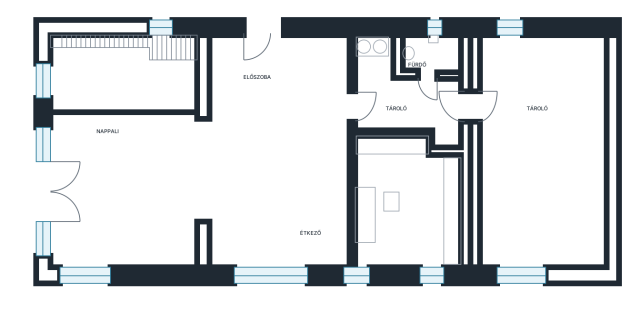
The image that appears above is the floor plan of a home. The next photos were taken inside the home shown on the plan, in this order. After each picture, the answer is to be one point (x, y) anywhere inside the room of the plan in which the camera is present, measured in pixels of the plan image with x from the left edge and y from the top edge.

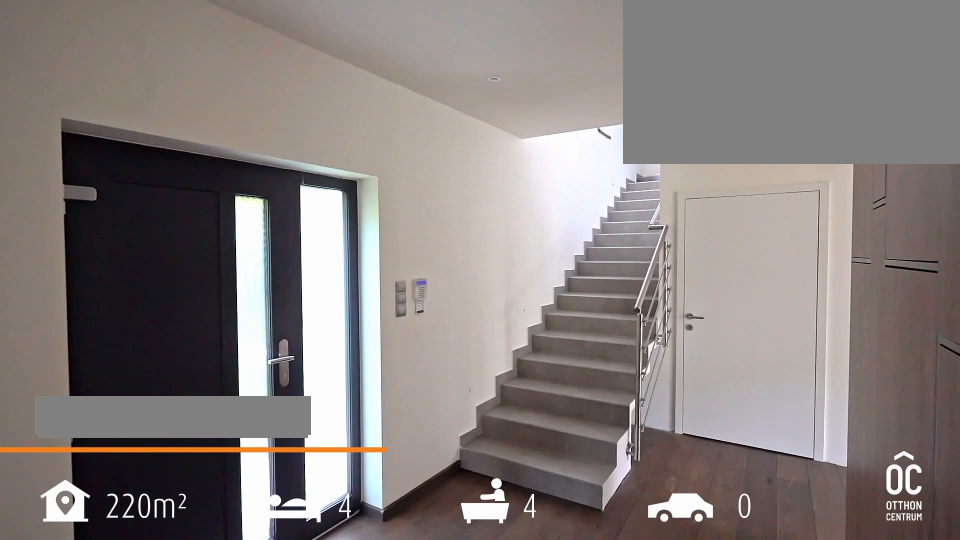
(273, 76)
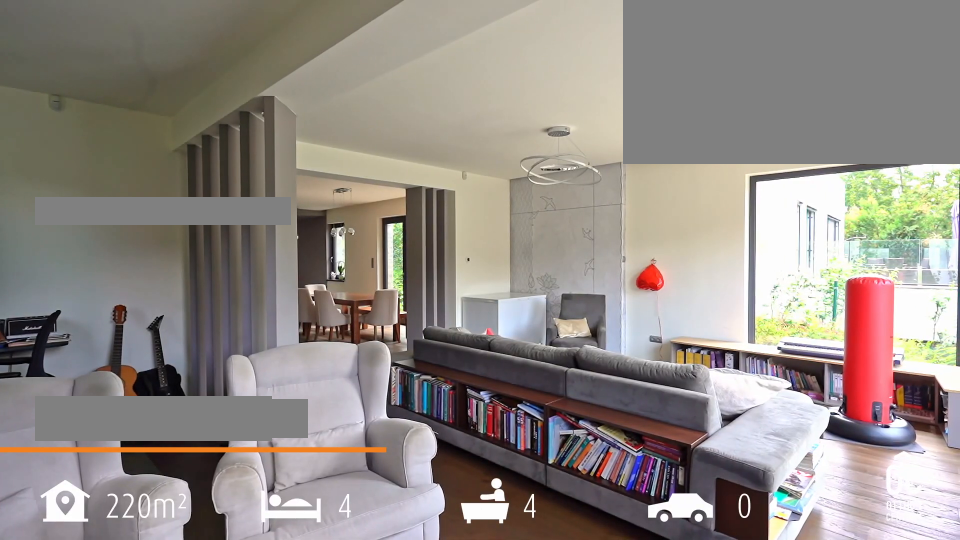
(124, 167)
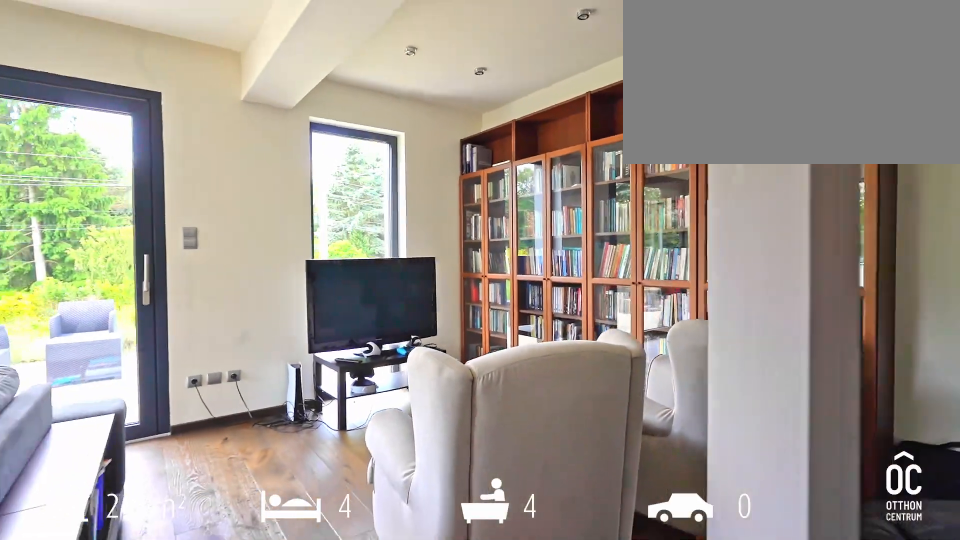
(124, 167)
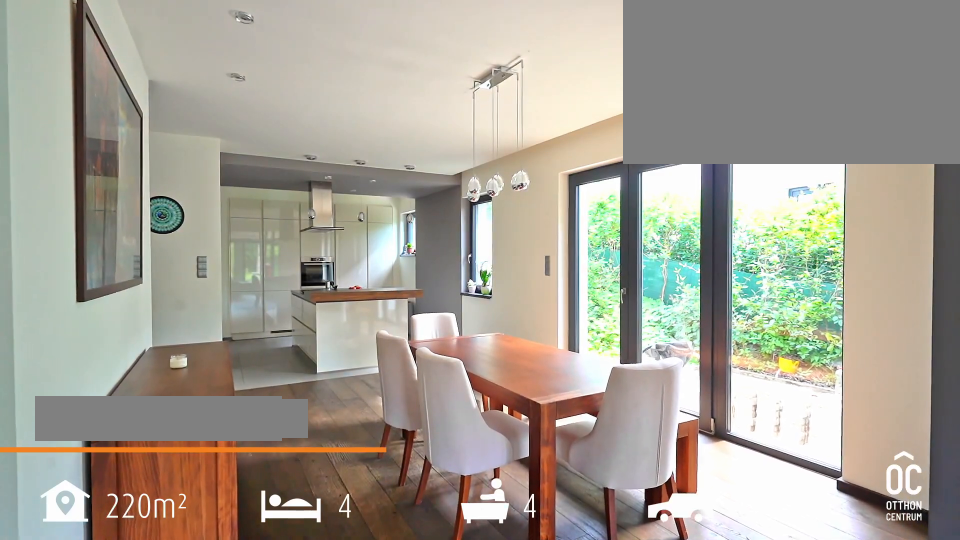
(276, 205)
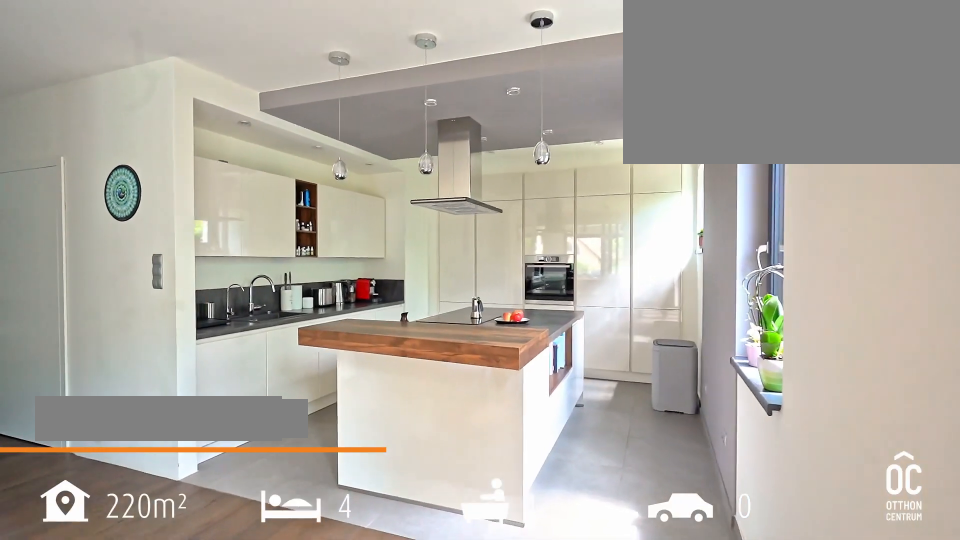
(400, 208)
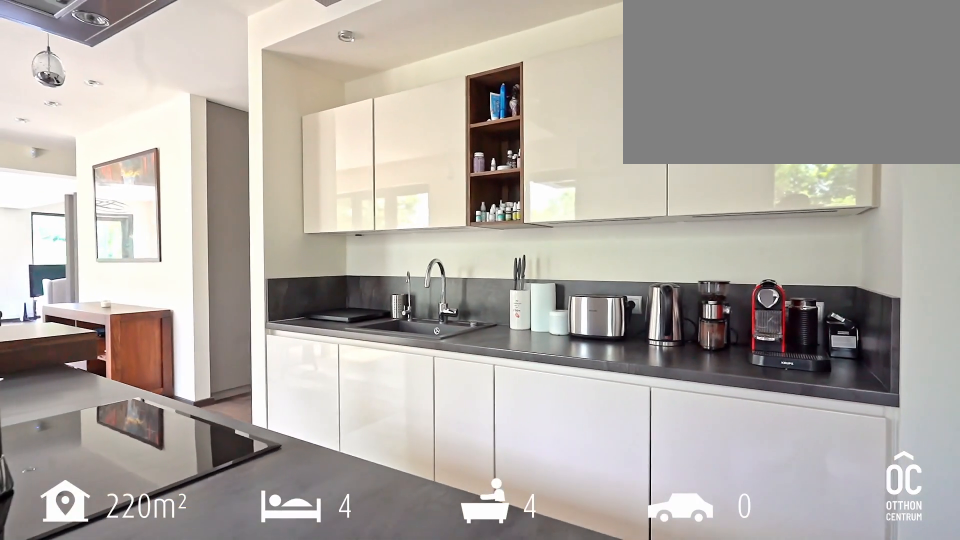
(400, 207)
